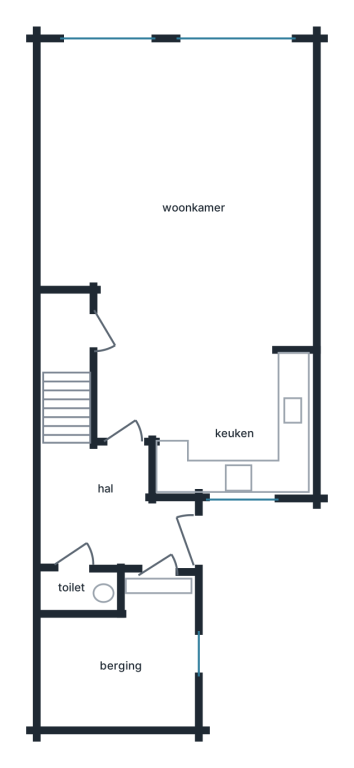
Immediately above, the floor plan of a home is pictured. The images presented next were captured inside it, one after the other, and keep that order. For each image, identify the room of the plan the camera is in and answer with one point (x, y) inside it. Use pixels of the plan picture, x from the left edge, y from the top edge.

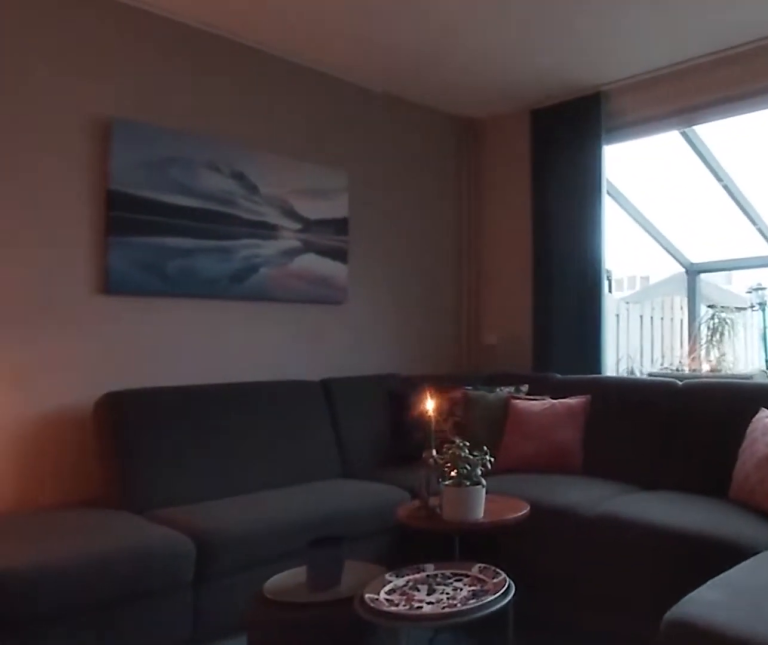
(125, 147)
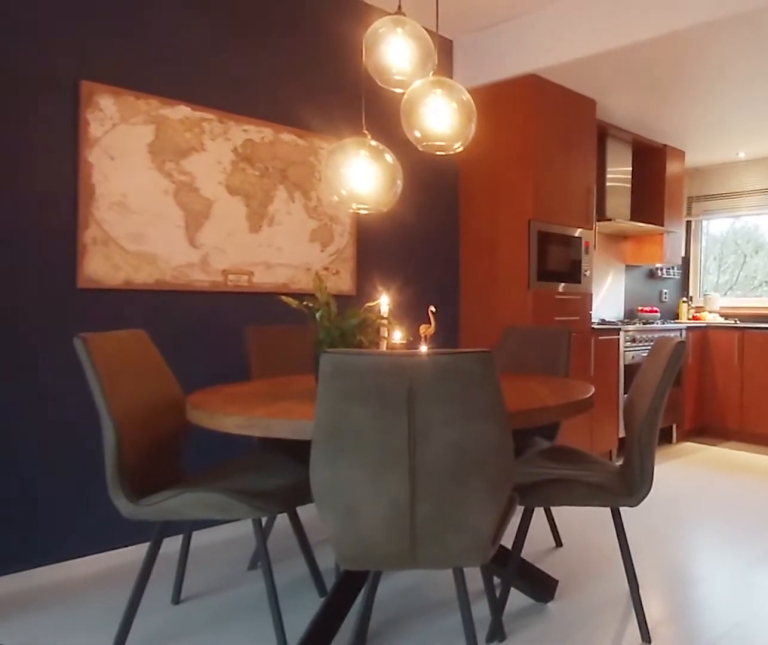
(125, 147)
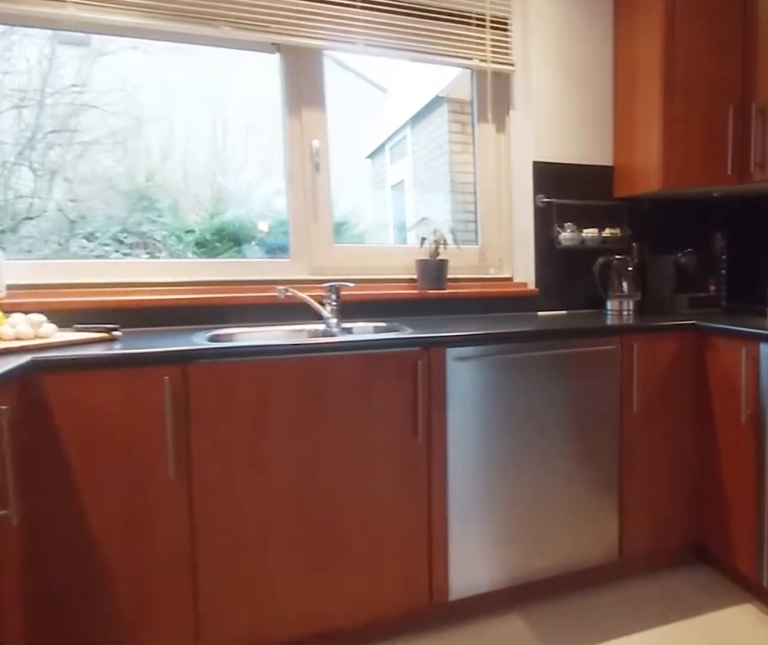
(236, 437)
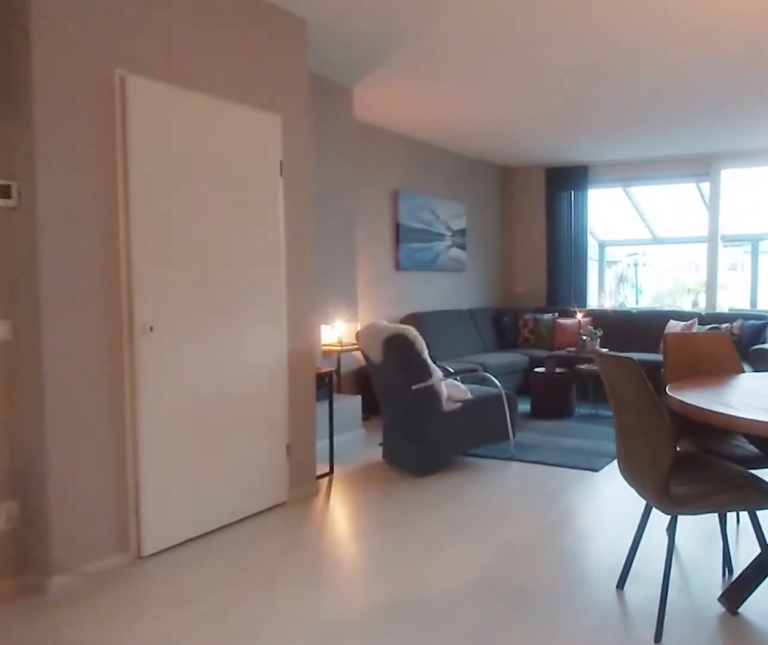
(123, 152)
